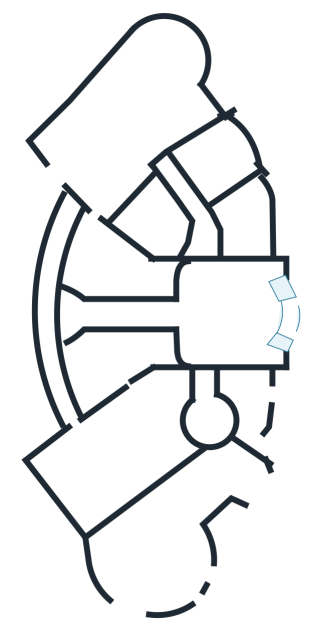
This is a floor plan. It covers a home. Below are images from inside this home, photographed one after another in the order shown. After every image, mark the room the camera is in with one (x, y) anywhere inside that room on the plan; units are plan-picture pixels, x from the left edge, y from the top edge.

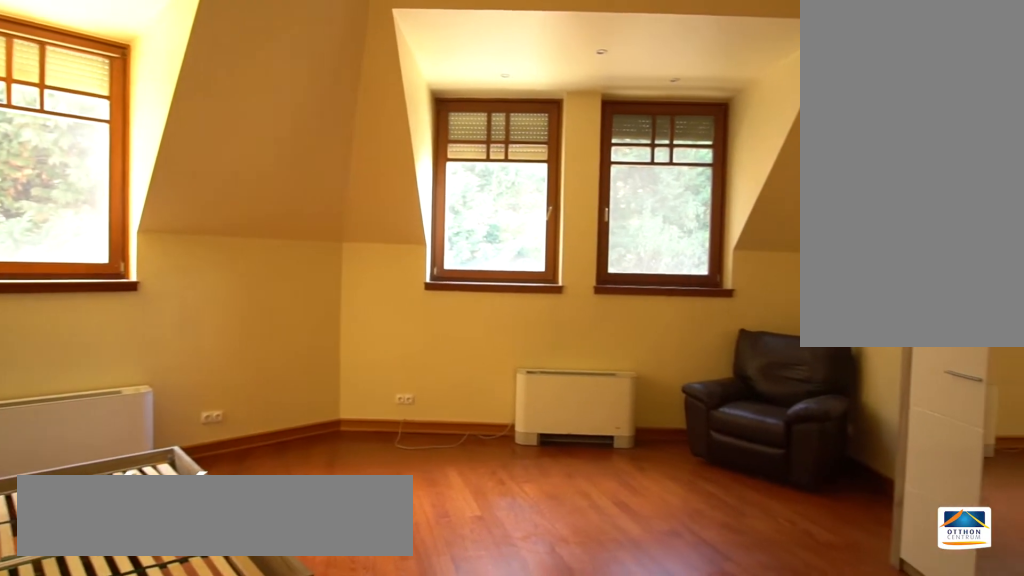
(216, 156)
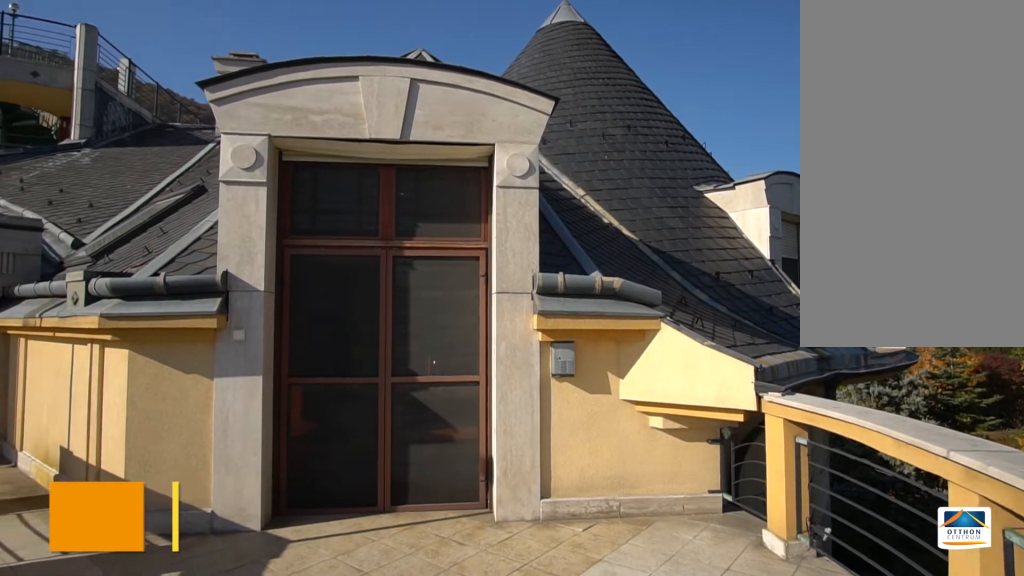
(123, 585)
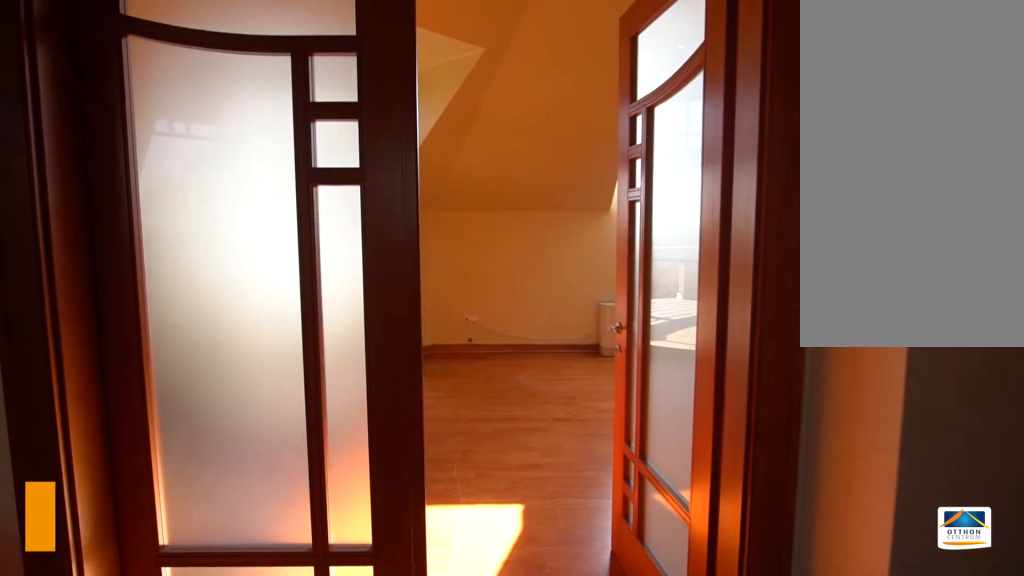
(217, 473)
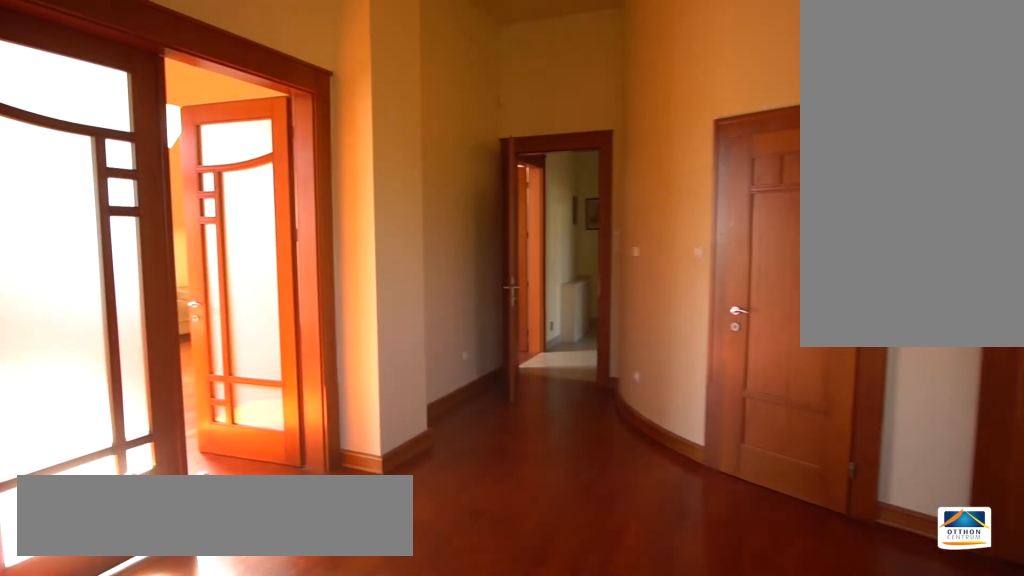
(217, 473)
